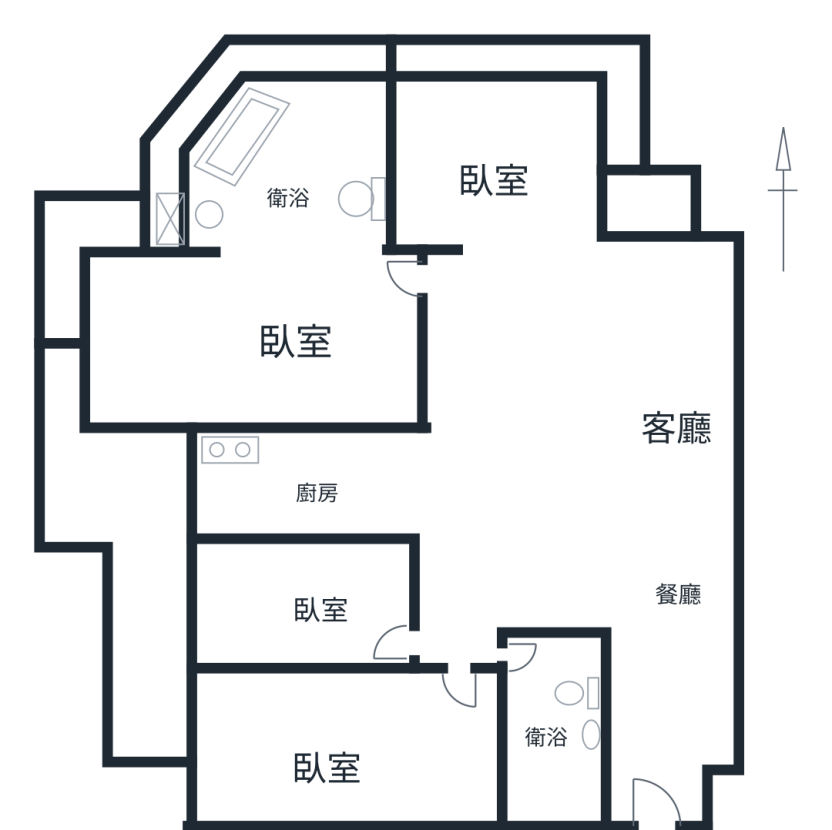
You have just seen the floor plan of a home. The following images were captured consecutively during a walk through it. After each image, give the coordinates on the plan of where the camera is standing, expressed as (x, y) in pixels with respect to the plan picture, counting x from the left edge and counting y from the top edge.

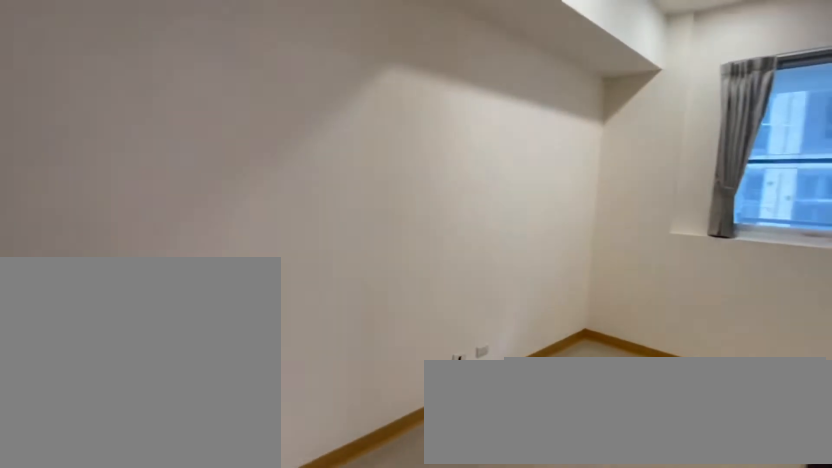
(362, 721)
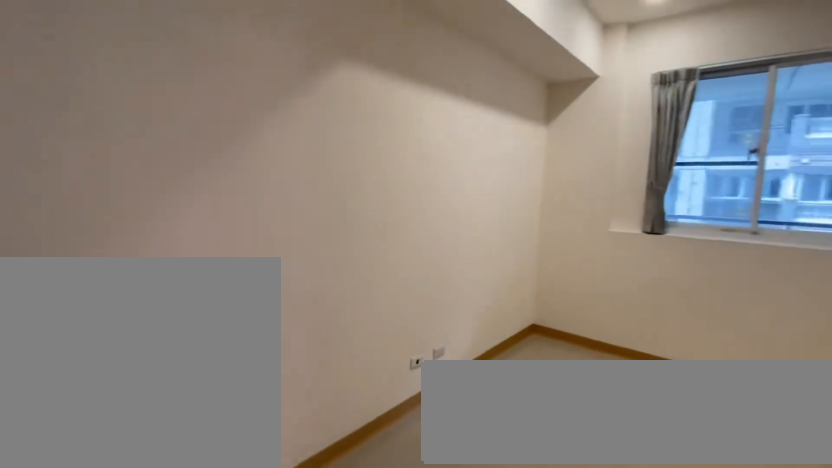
(363, 690)
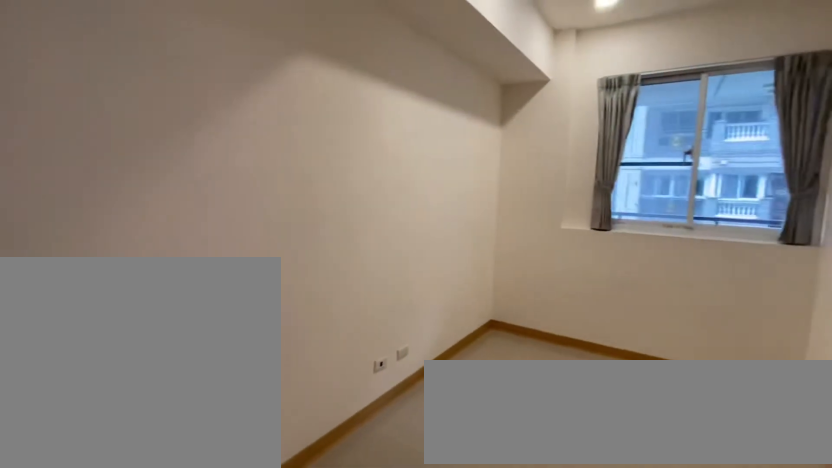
(370, 671)
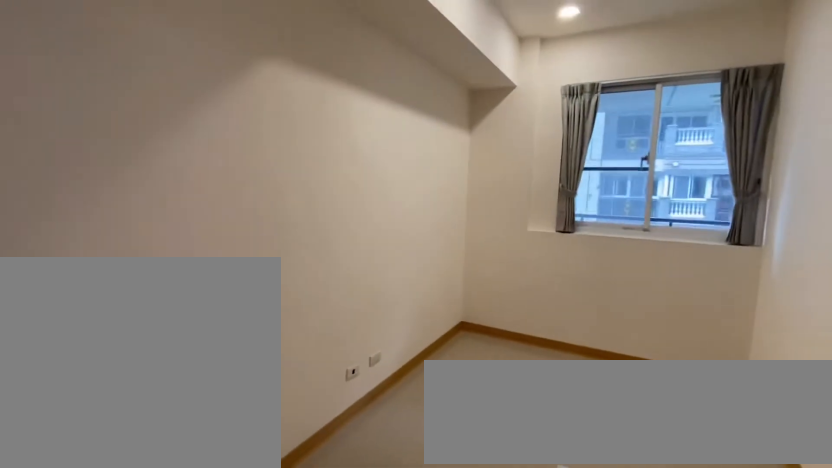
(362, 690)
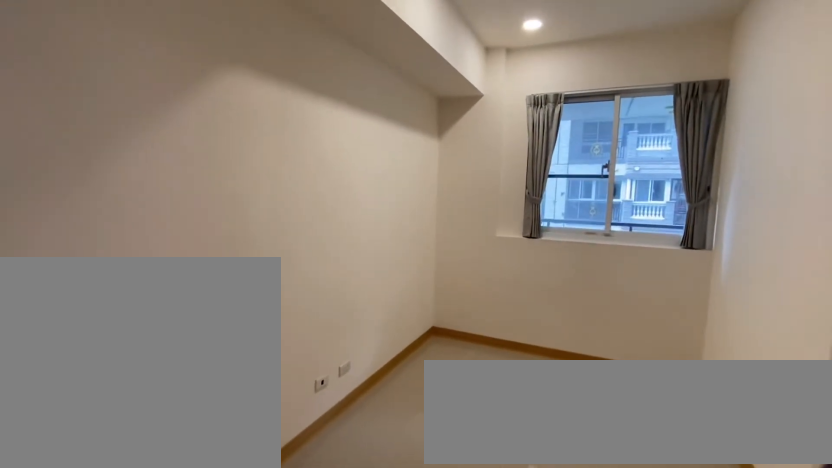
(362, 719)
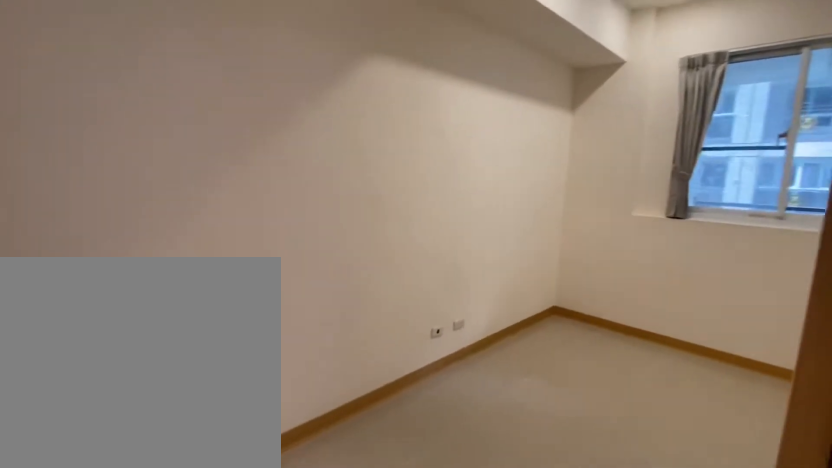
(362, 719)
